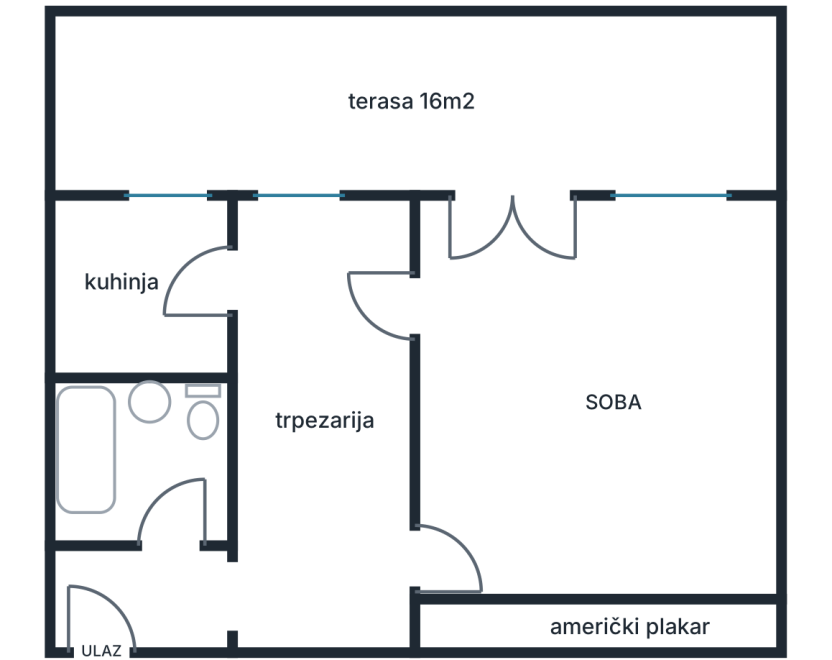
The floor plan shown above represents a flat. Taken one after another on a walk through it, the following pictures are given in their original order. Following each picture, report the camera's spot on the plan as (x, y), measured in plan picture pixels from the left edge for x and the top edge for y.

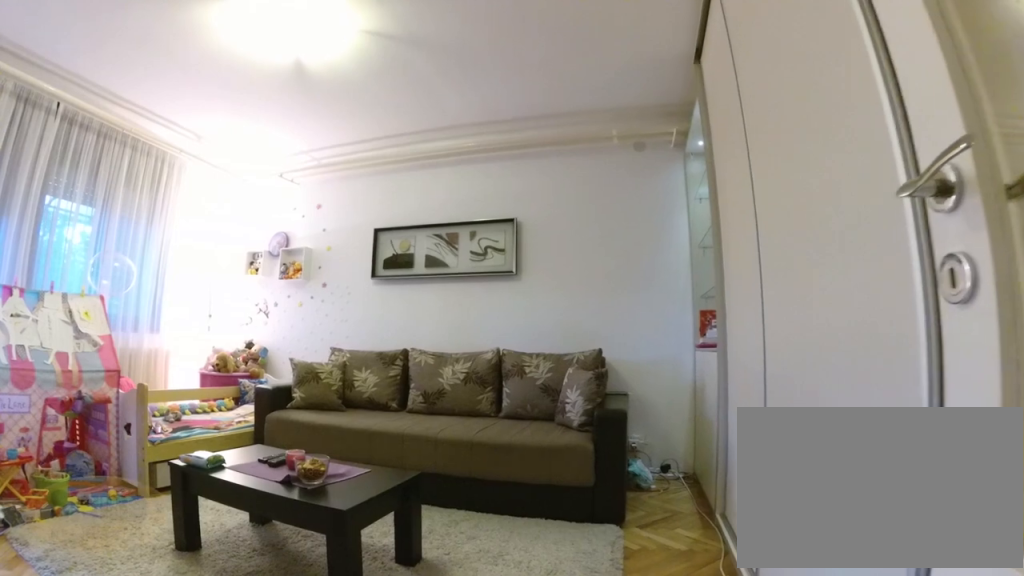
(436, 569)
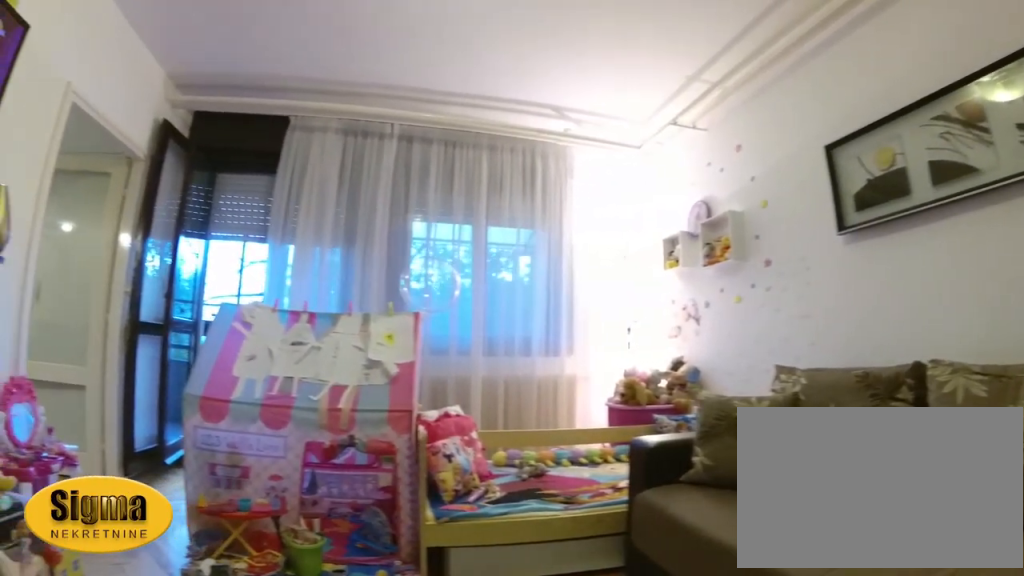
(623, 562)
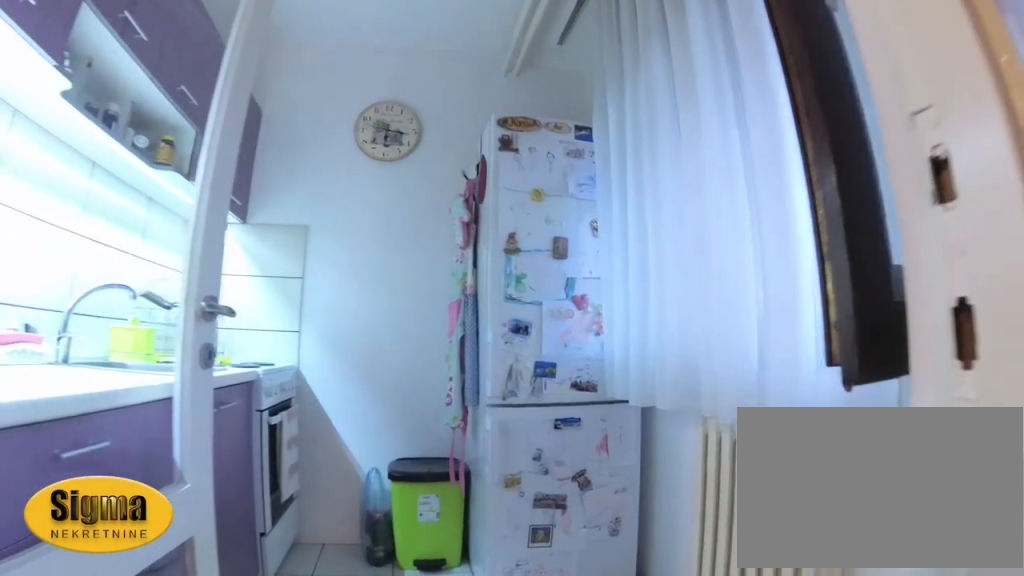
(294, 294)
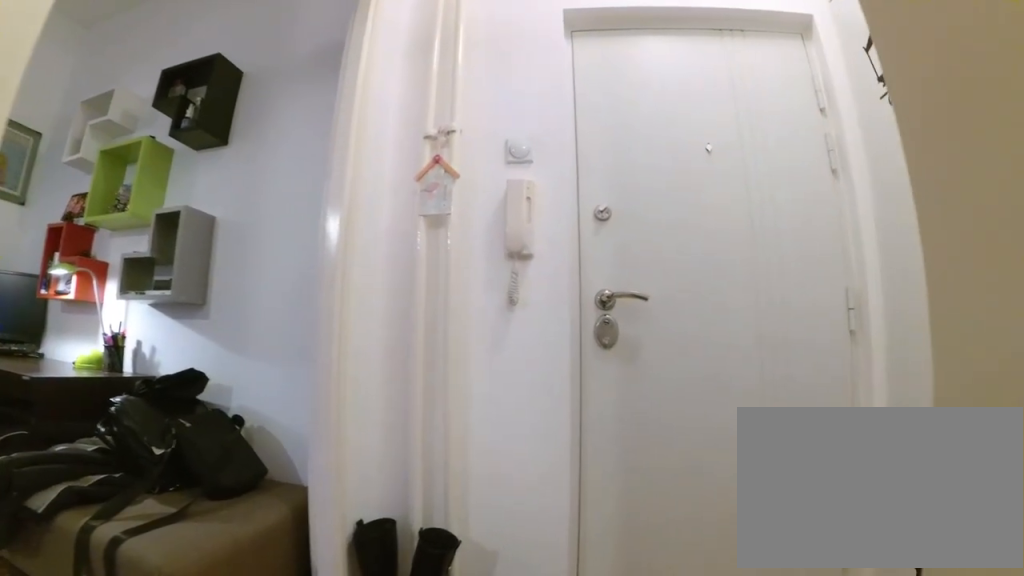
(186, 494)
